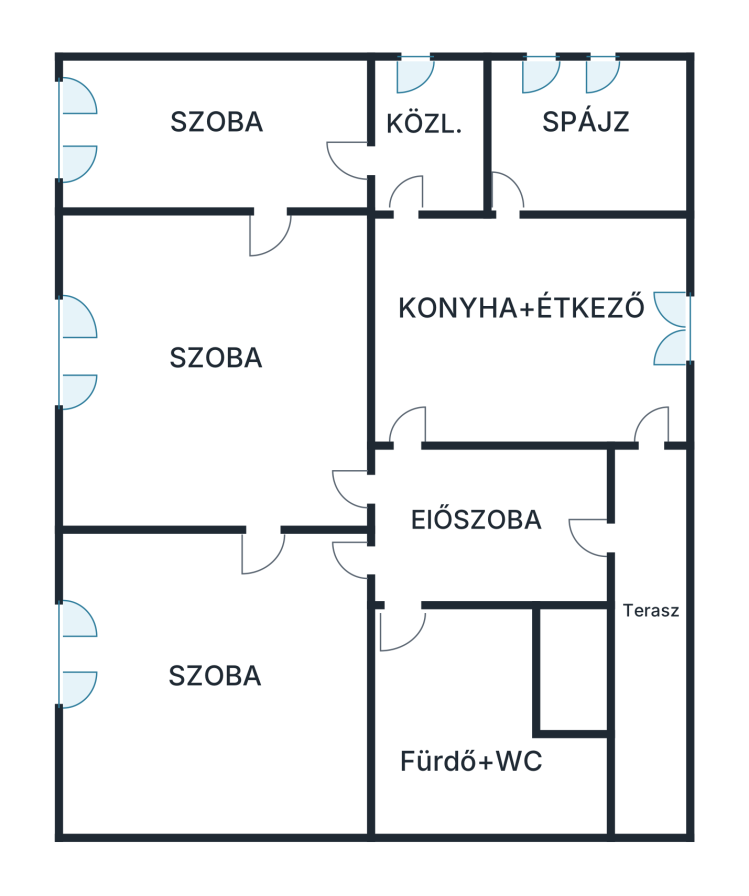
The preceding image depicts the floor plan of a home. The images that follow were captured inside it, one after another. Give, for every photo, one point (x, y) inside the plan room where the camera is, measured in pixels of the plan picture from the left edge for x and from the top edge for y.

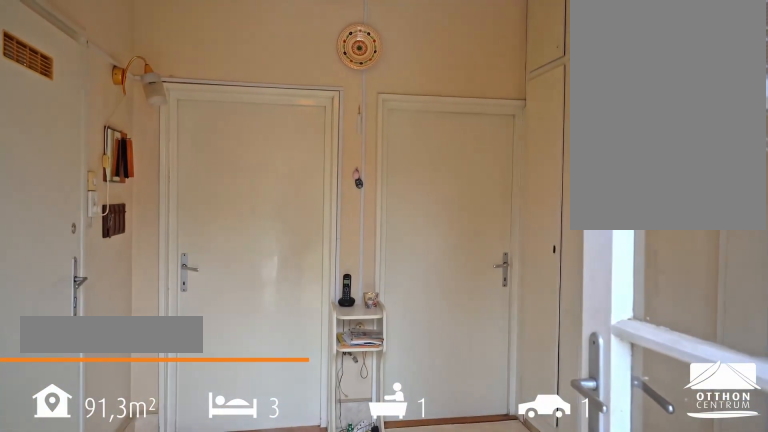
(488, 518)
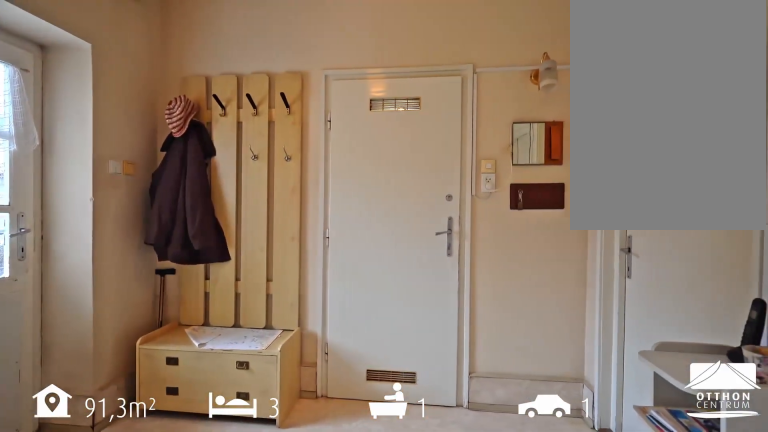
(488, 518)
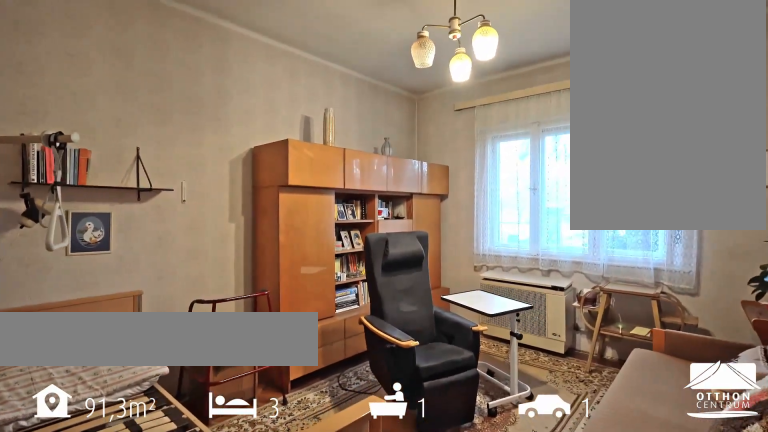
(216, 687)
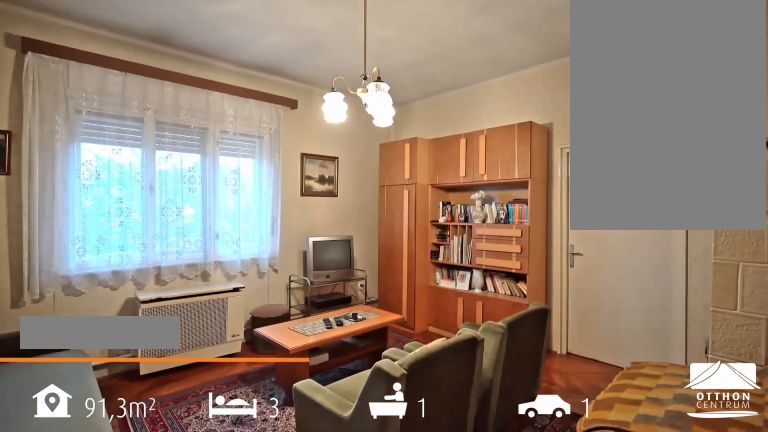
(222, 375)
